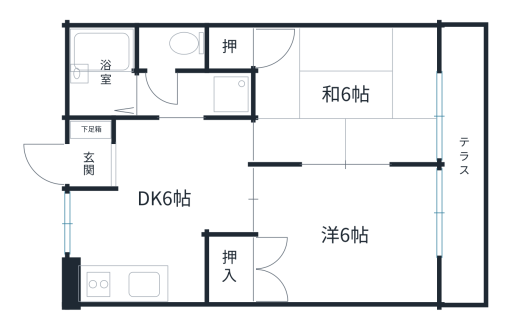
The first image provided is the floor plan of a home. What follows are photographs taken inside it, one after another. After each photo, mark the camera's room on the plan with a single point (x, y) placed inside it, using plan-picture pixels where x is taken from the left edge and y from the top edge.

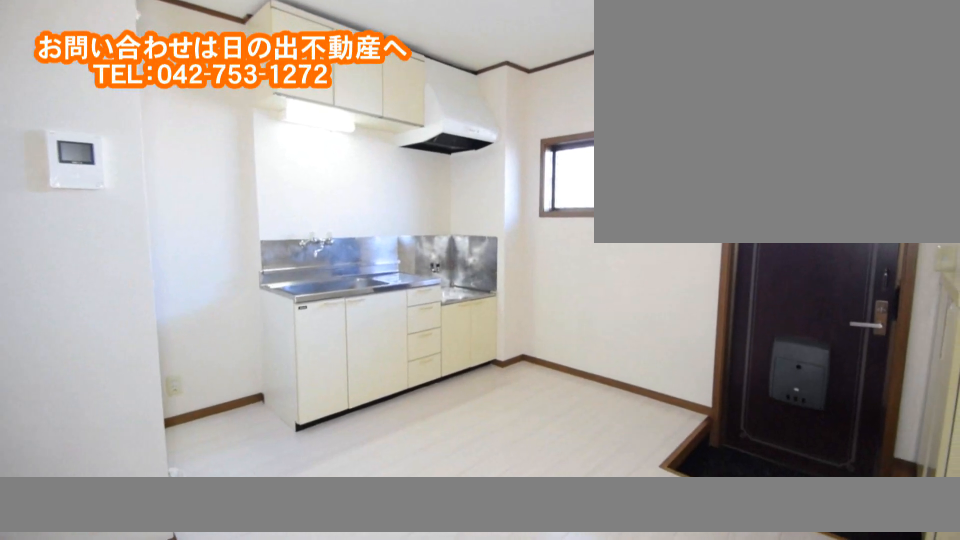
(168, 220)
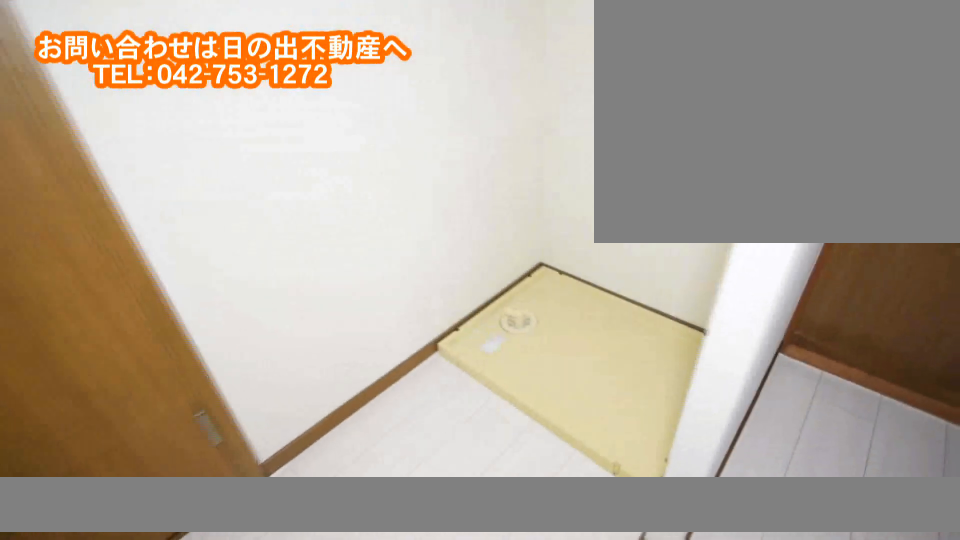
(179, 93)
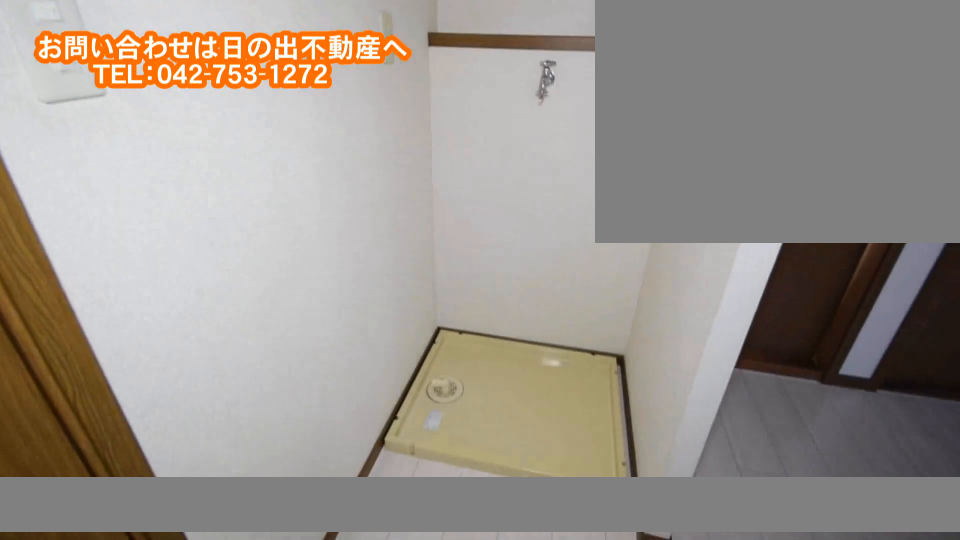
(179, 93)
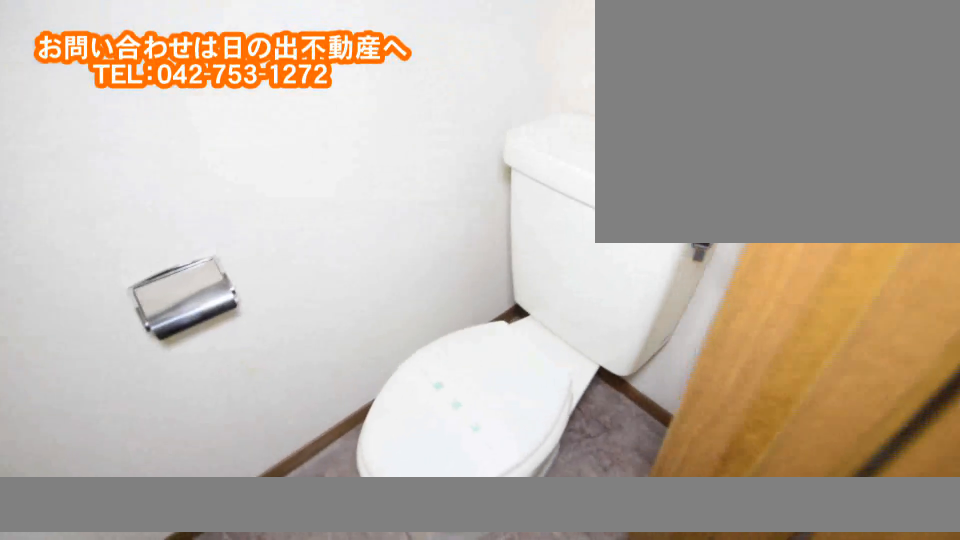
(166, 45)
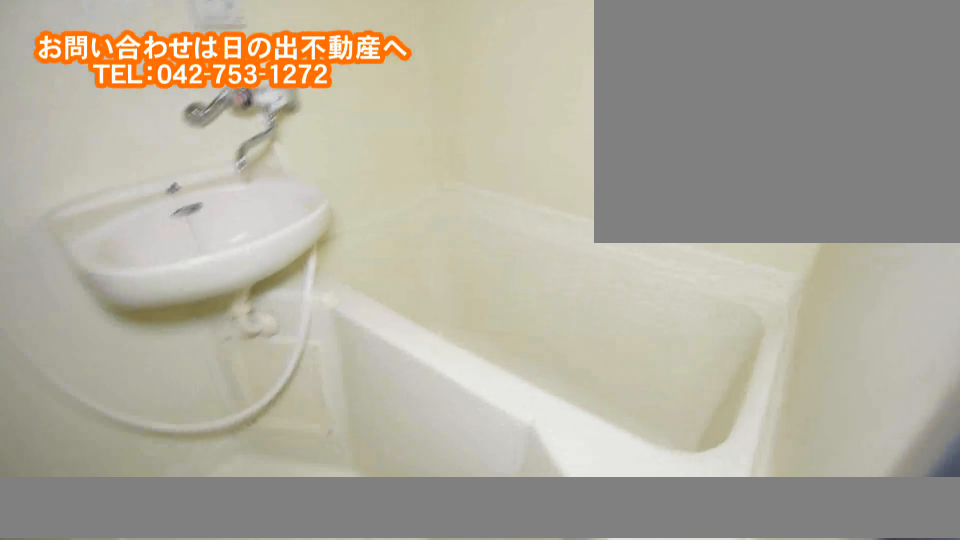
(104, 83)
